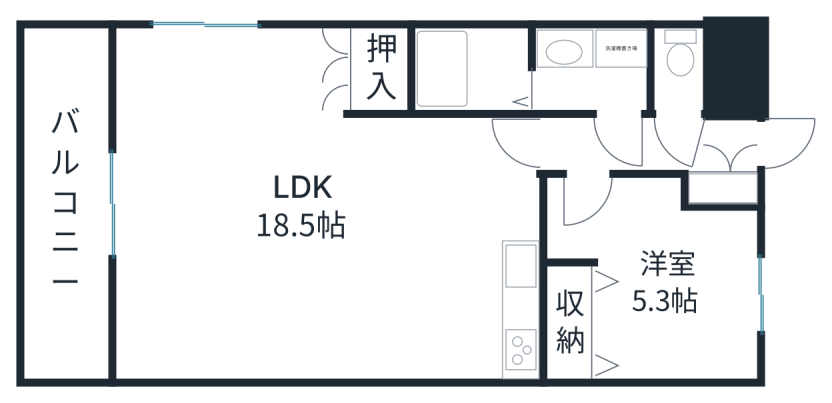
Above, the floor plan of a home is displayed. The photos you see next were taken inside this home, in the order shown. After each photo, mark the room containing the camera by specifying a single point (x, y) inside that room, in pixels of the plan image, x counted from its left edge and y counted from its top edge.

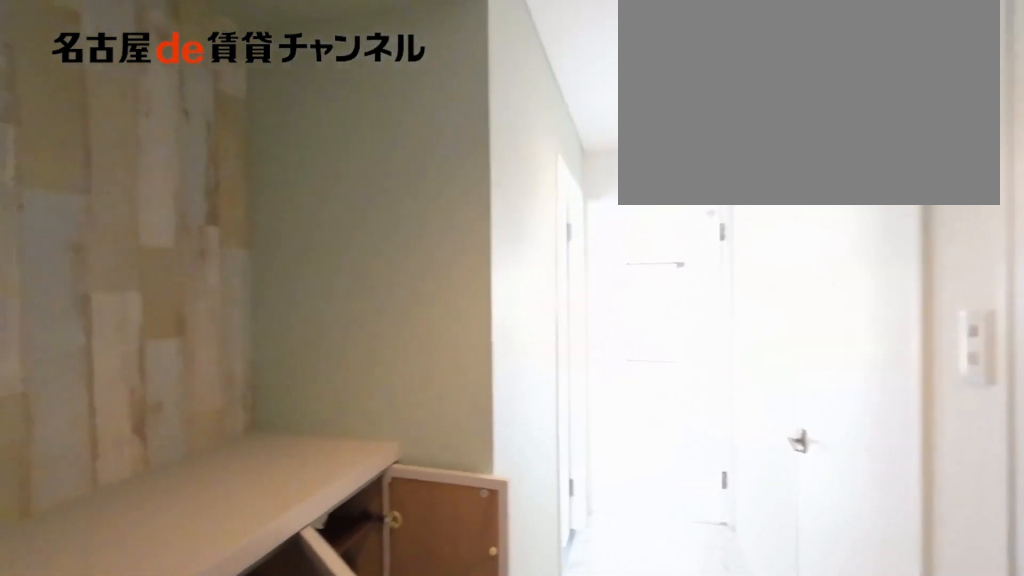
(729, 163)
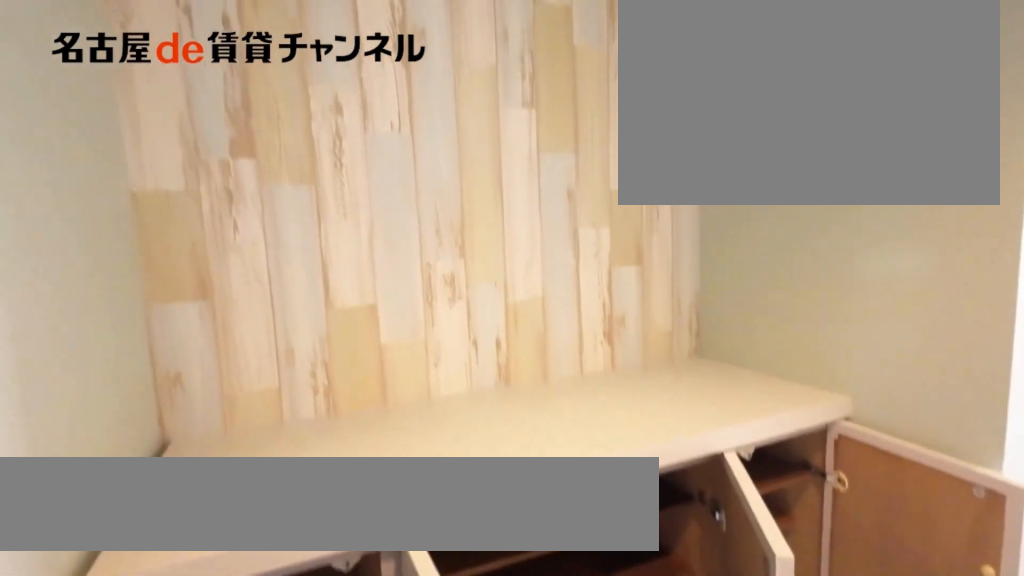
(729, 163)
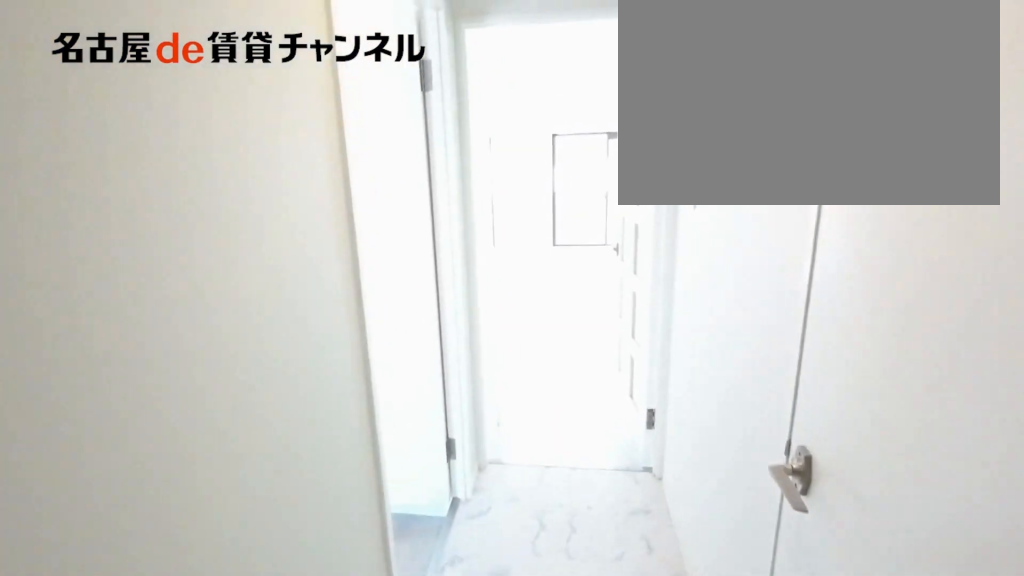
(621, 145)
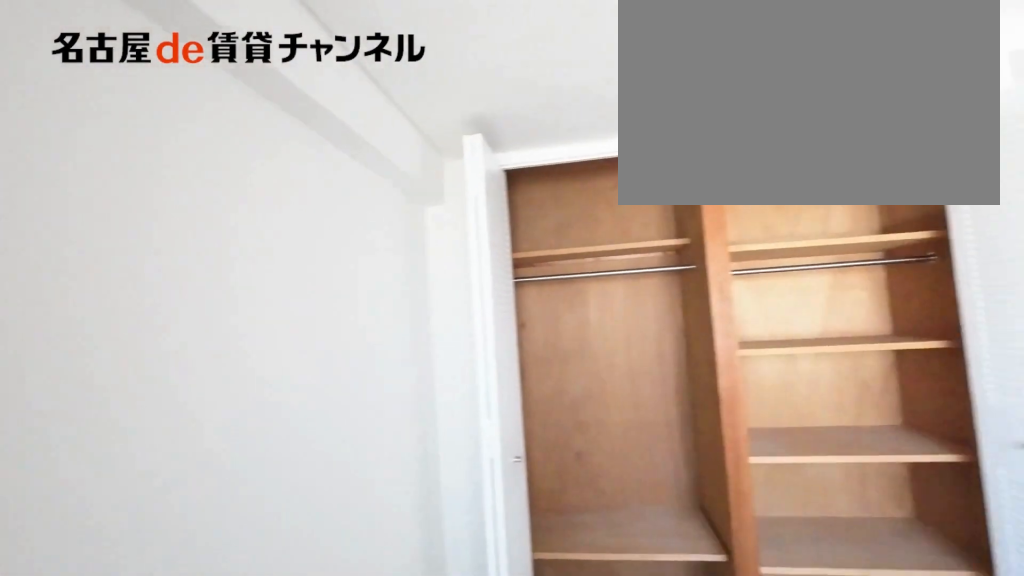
(651, 282)
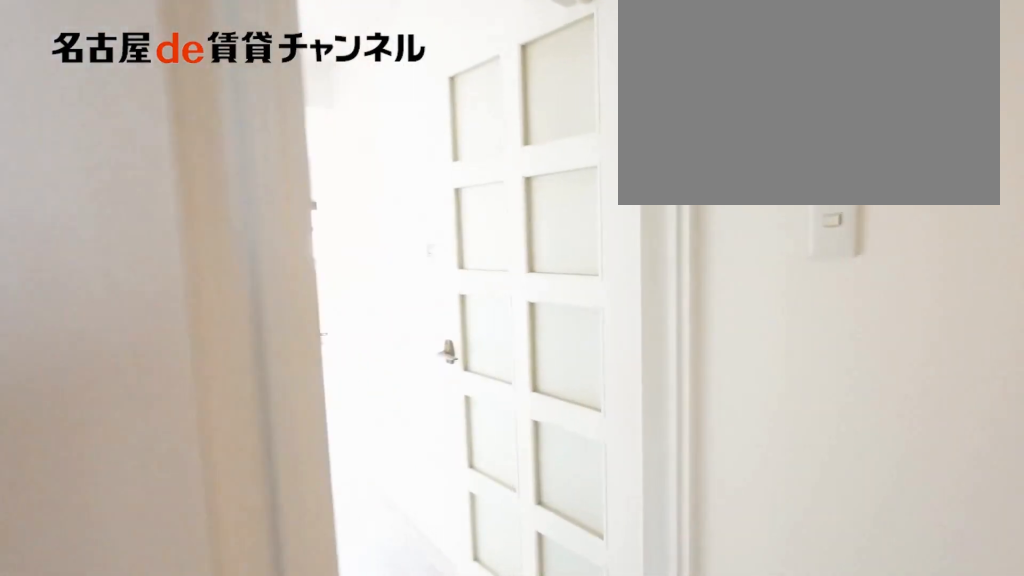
(574, 143)
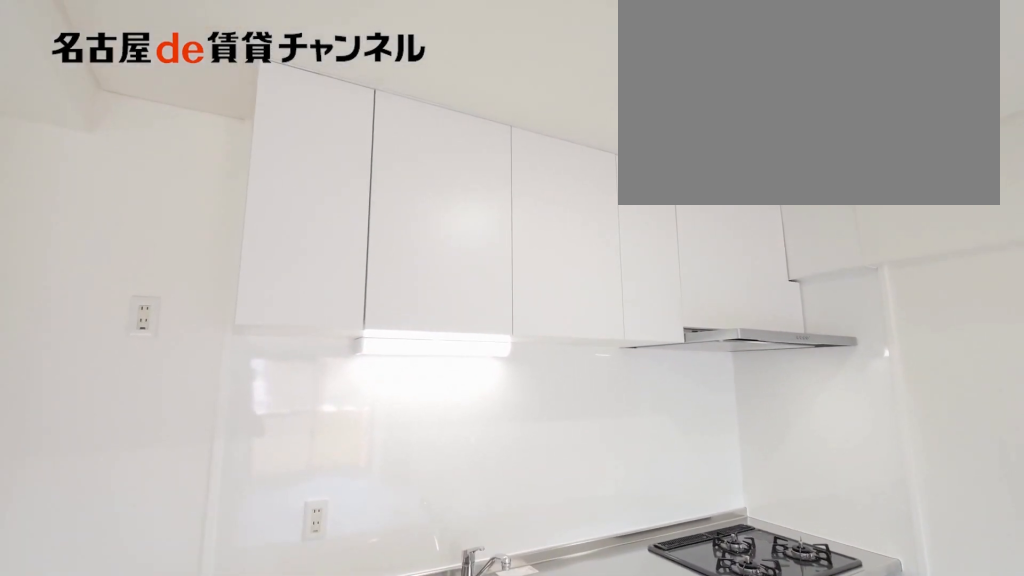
(530, 327)
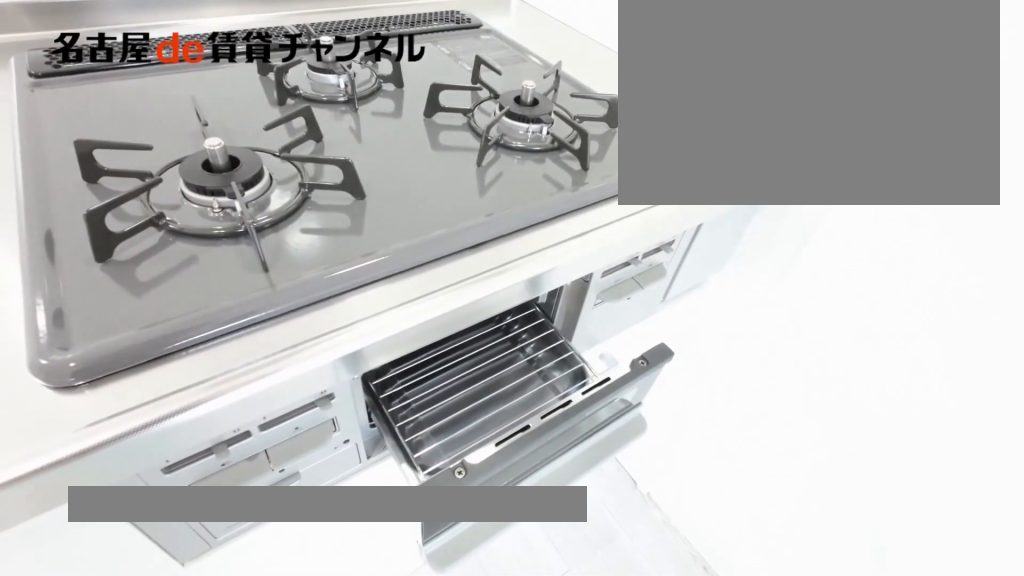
(530, 327)
